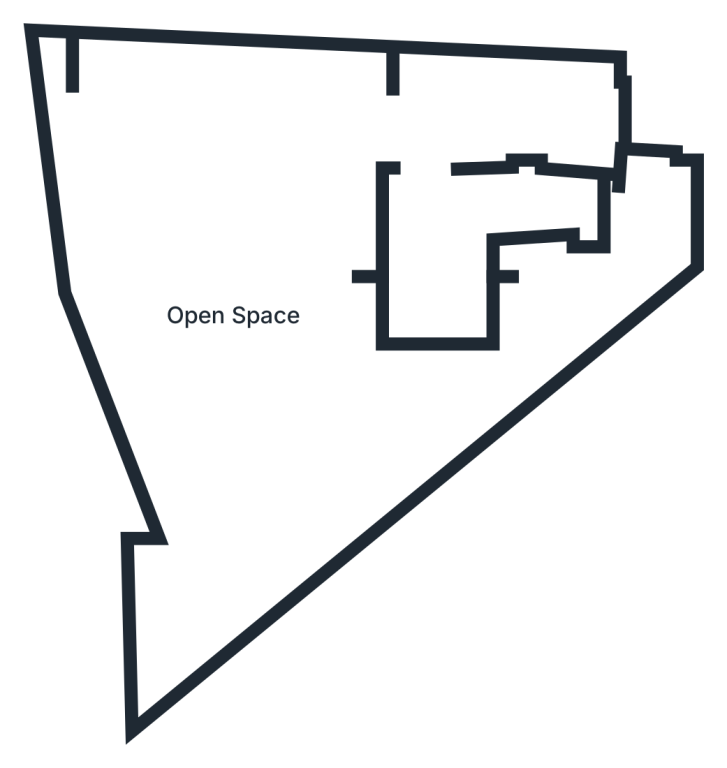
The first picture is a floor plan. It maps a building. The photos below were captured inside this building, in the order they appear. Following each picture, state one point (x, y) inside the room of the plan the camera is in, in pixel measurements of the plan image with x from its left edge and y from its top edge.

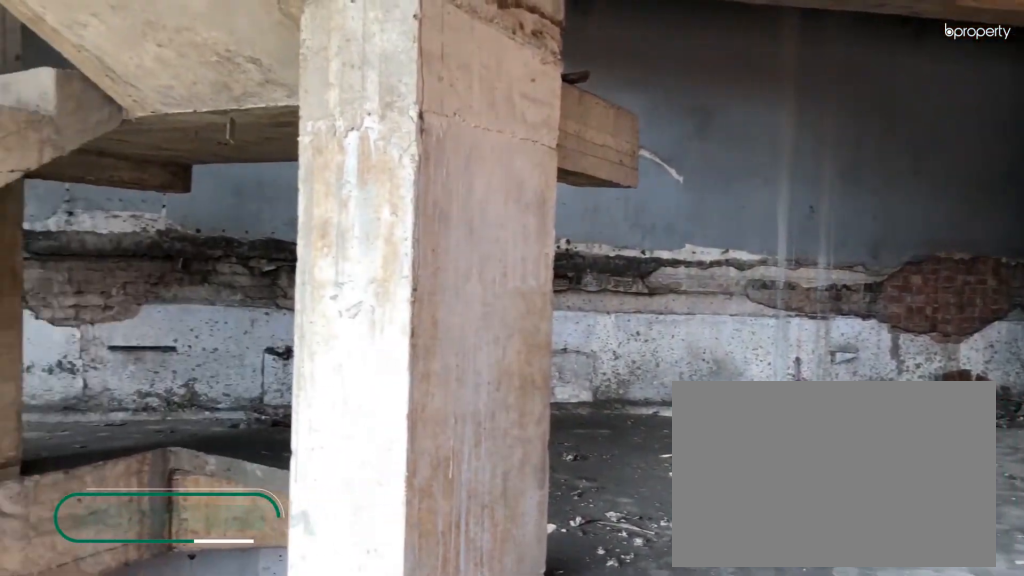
(286, 126)
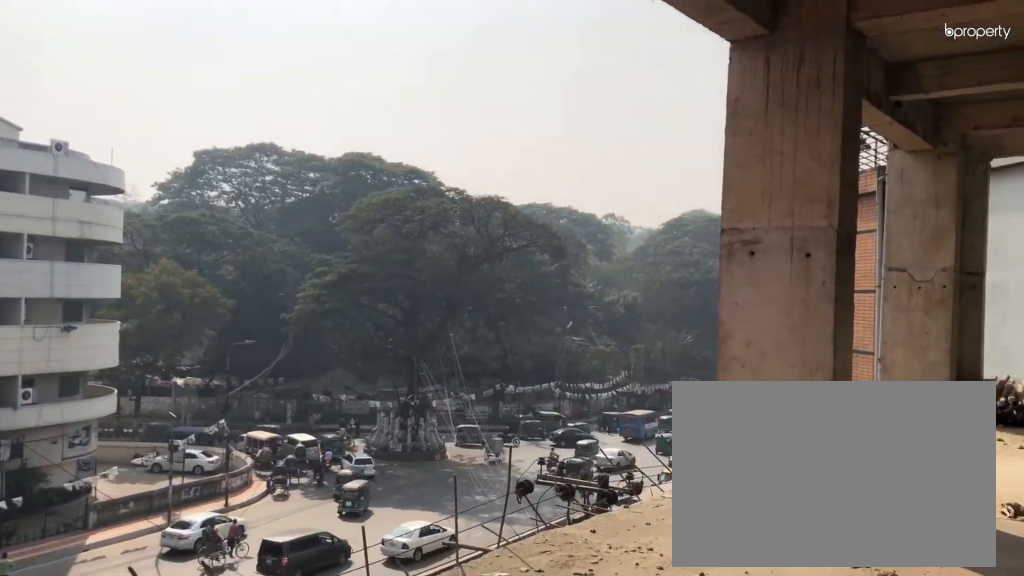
(122, 141)
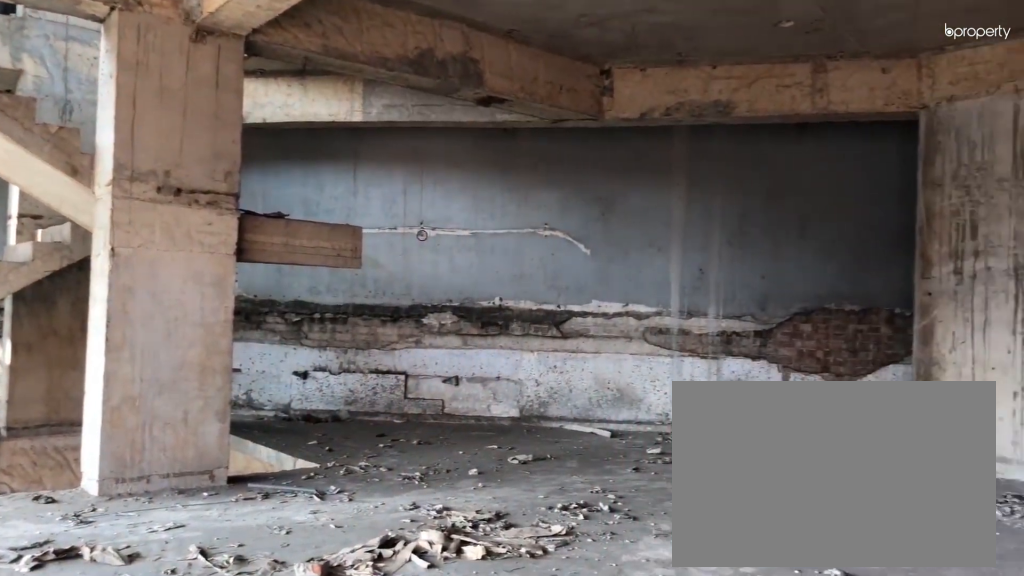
(122, 141)
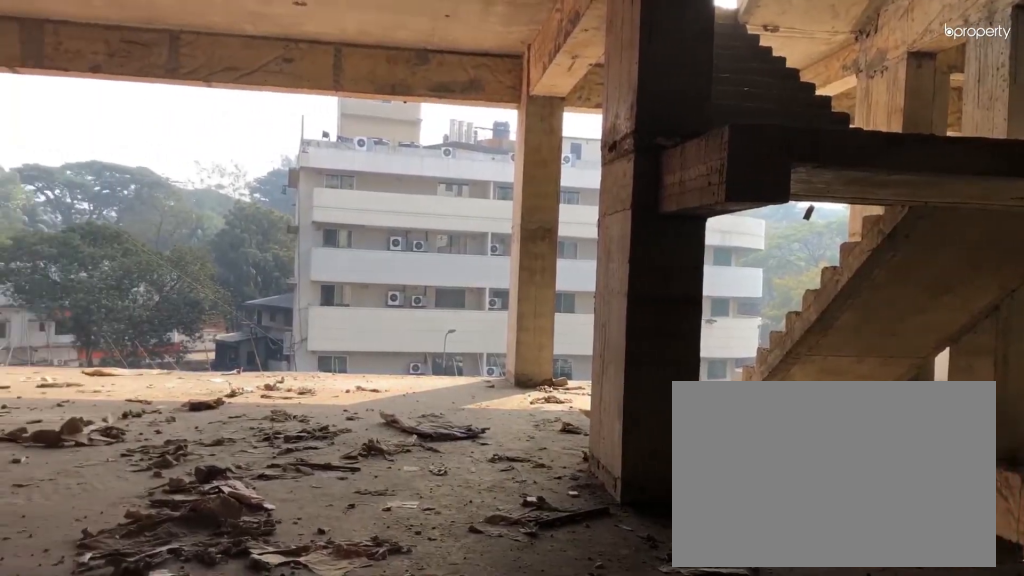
(243, 452)
